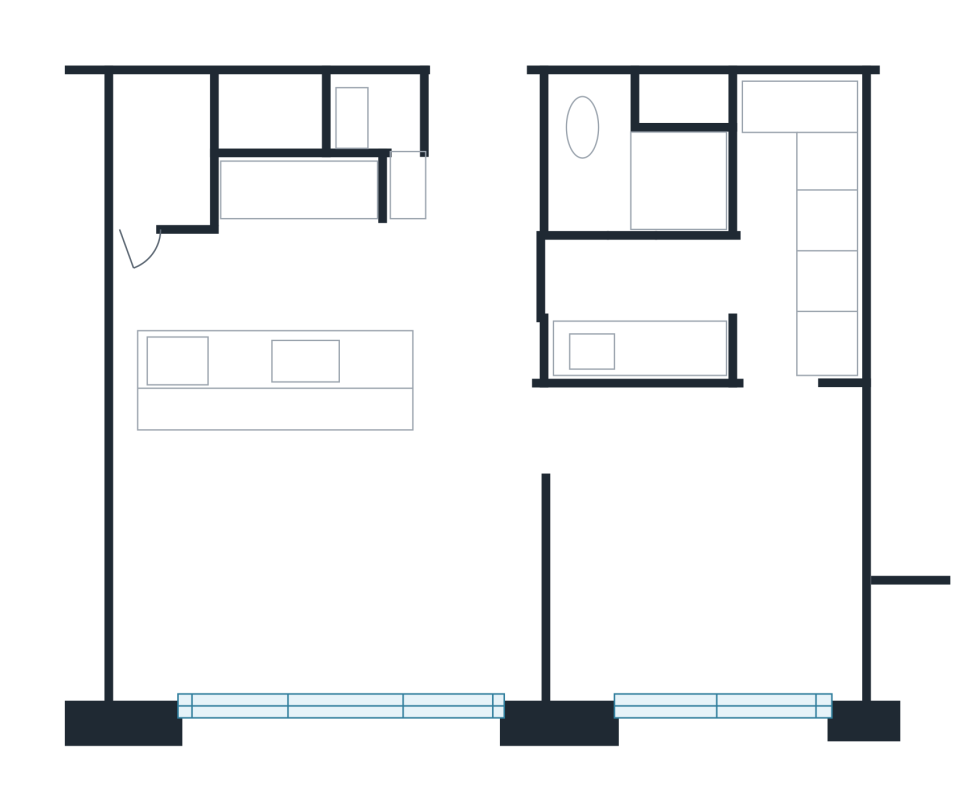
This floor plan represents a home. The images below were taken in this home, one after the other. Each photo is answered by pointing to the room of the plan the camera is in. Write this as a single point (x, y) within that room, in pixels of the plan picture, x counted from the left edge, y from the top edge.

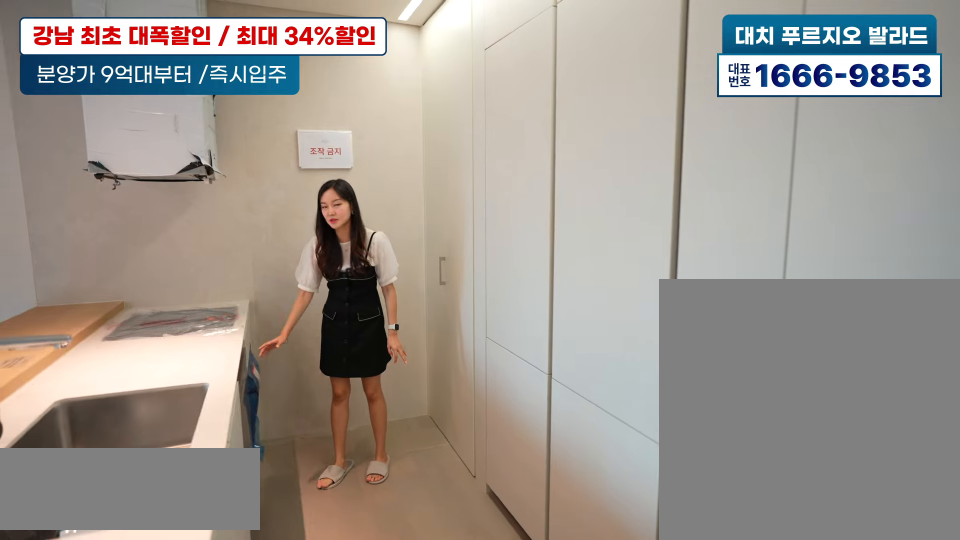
(284, 263)
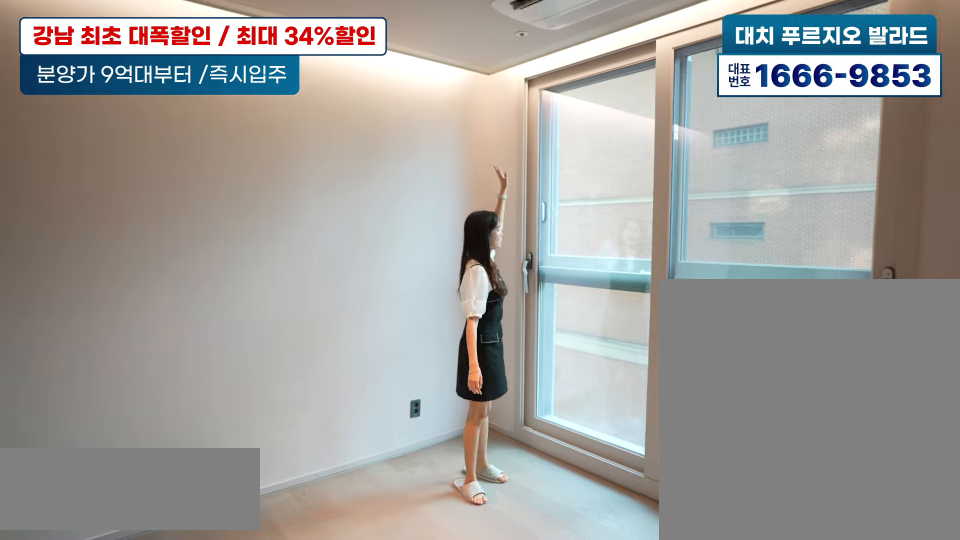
(712, 561)
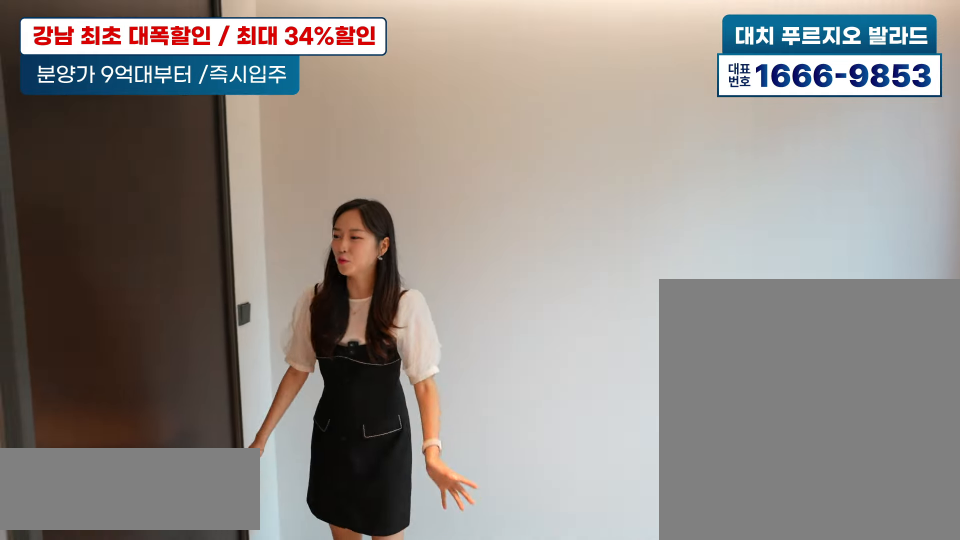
(715, 564)
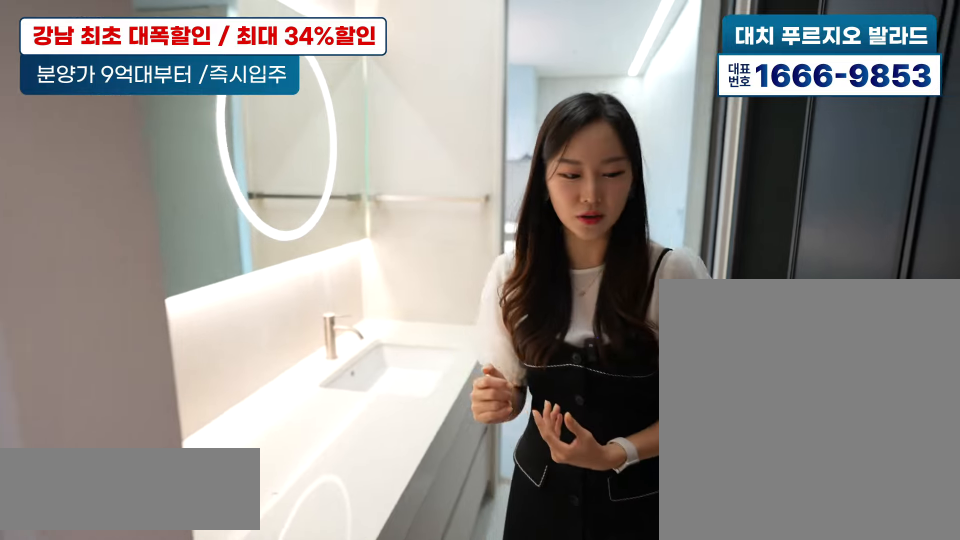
(726, 246)
